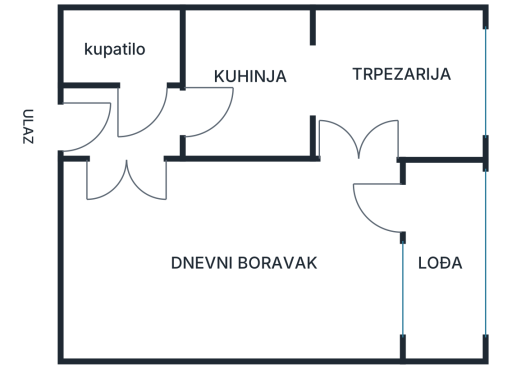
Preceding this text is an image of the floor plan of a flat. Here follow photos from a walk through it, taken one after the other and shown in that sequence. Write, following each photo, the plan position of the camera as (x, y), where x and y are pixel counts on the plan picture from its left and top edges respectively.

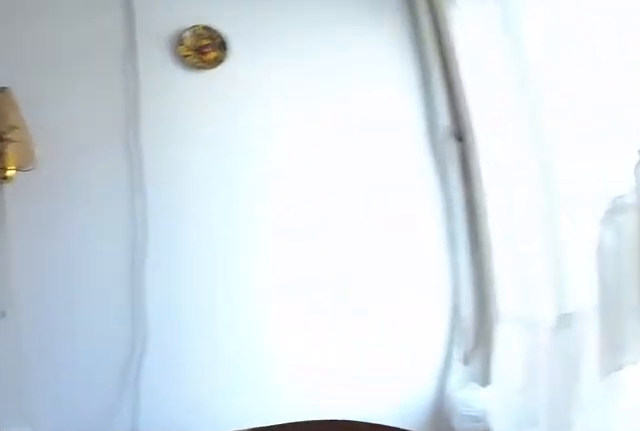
(399, 121)
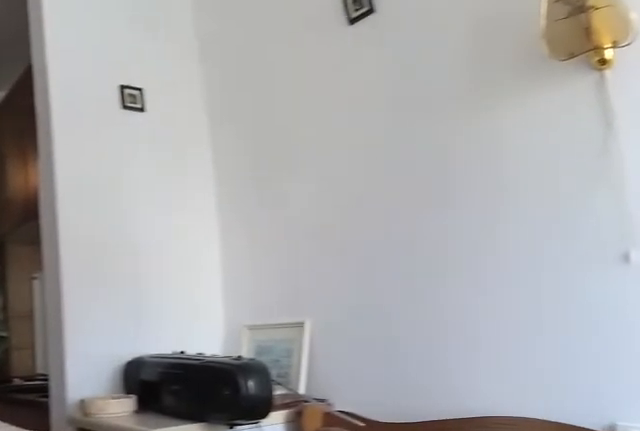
(432, 112)
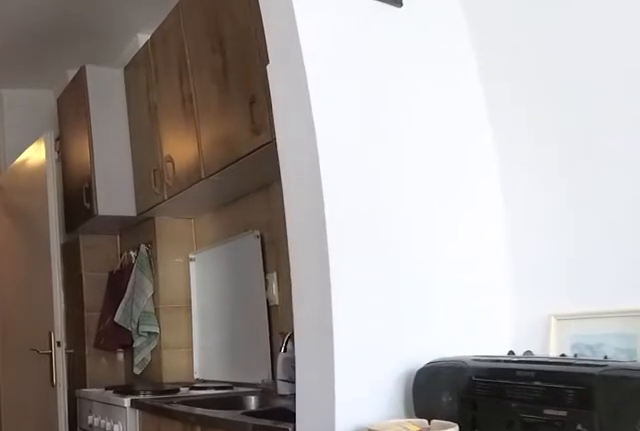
(385, 98)
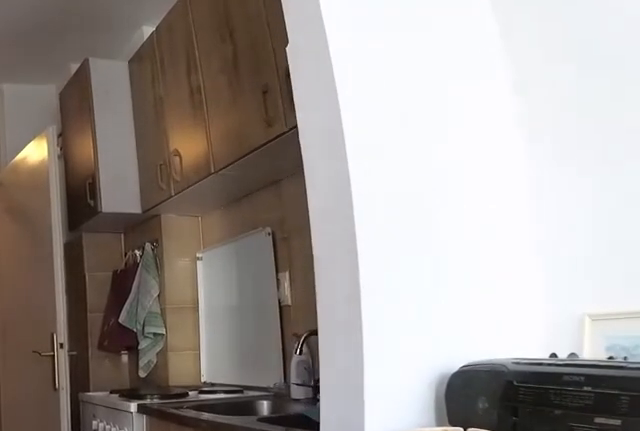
(379, 97)
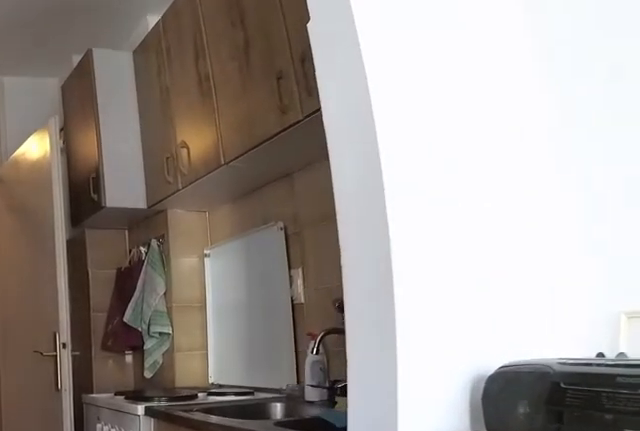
(373, 95)
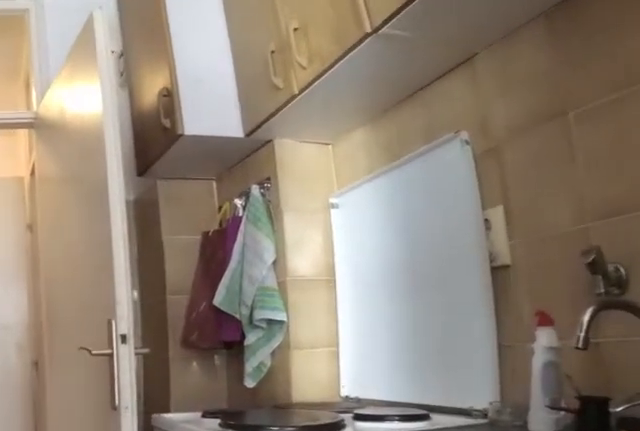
(329, 86)
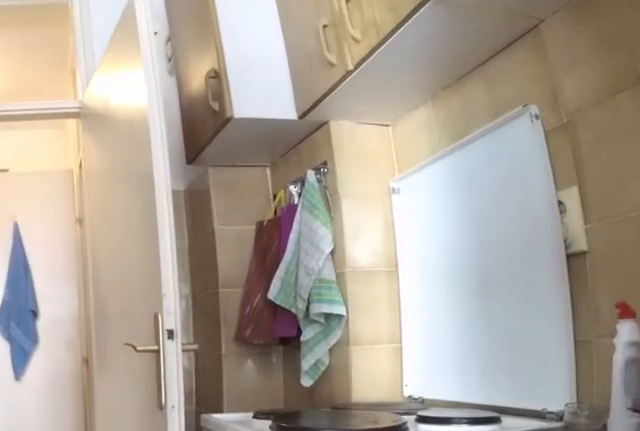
(322, 84)
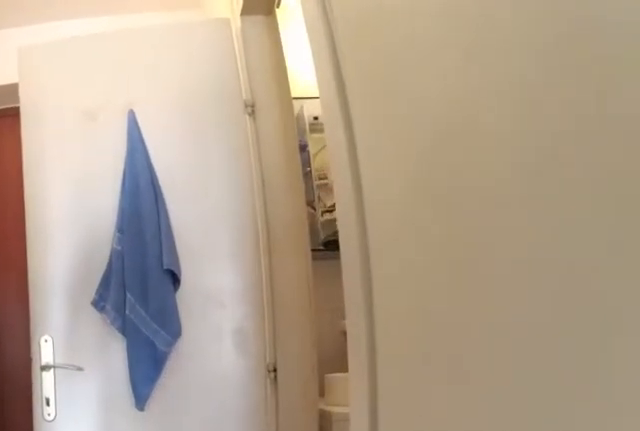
(227, 102)
